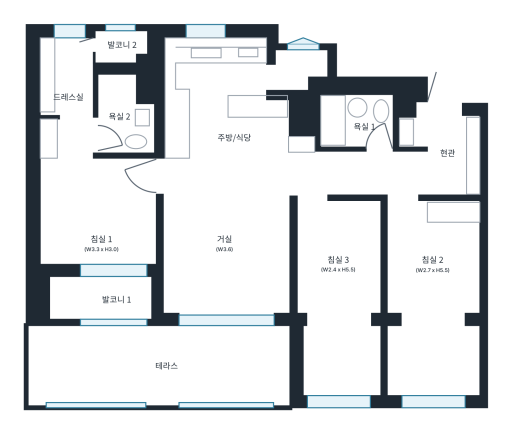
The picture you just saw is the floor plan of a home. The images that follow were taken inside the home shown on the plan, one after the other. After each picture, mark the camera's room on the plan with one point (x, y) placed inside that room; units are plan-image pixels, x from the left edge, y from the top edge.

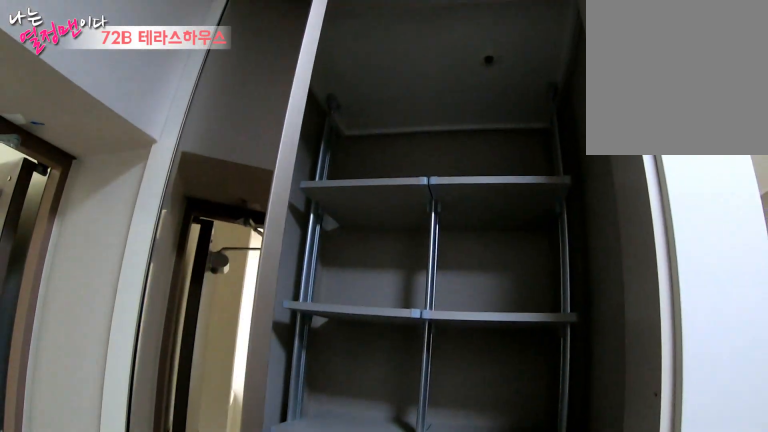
(450, 152)
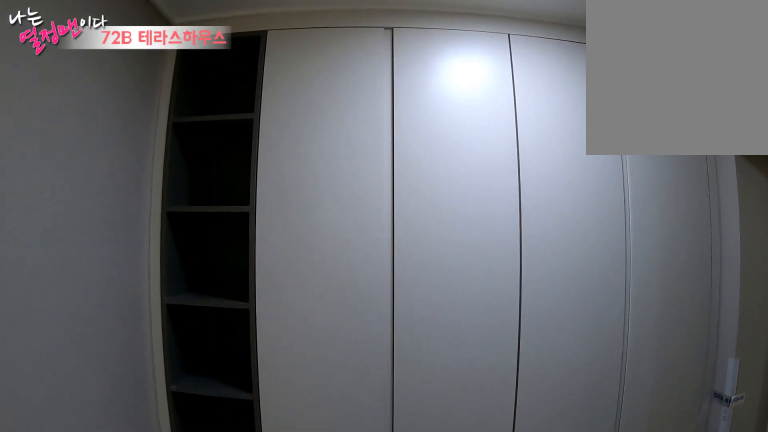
(450, 152)
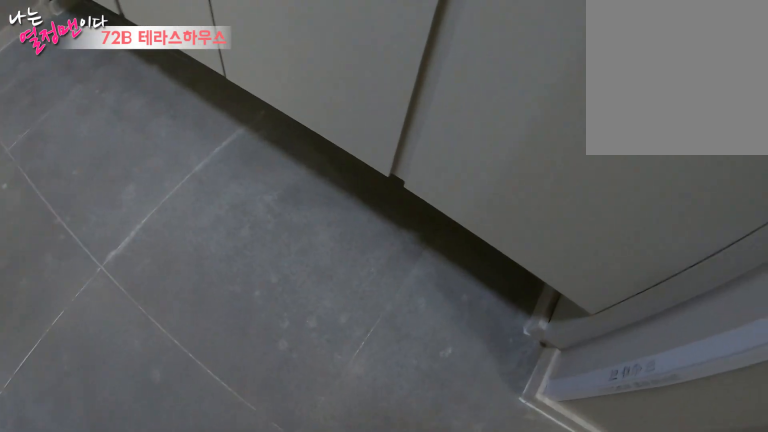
(450, 152)
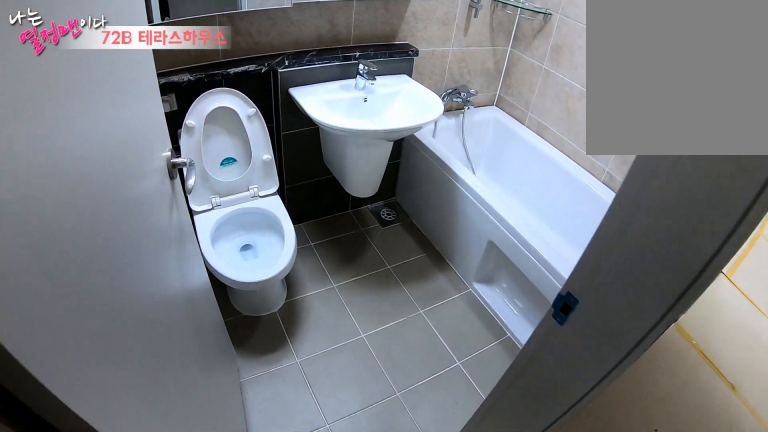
(360, 122)
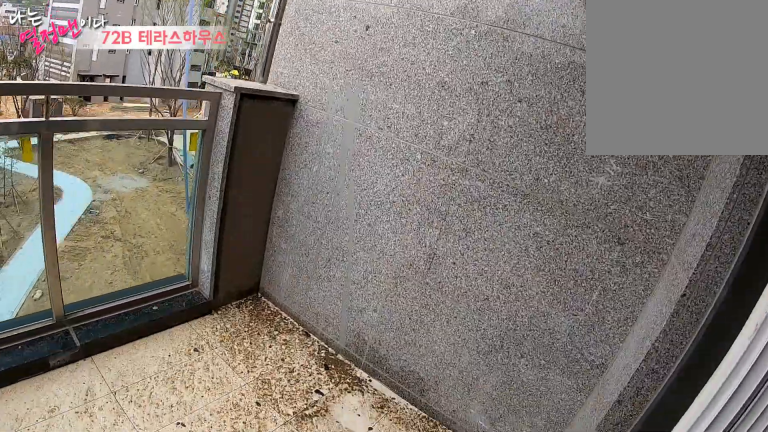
(164, 365)
